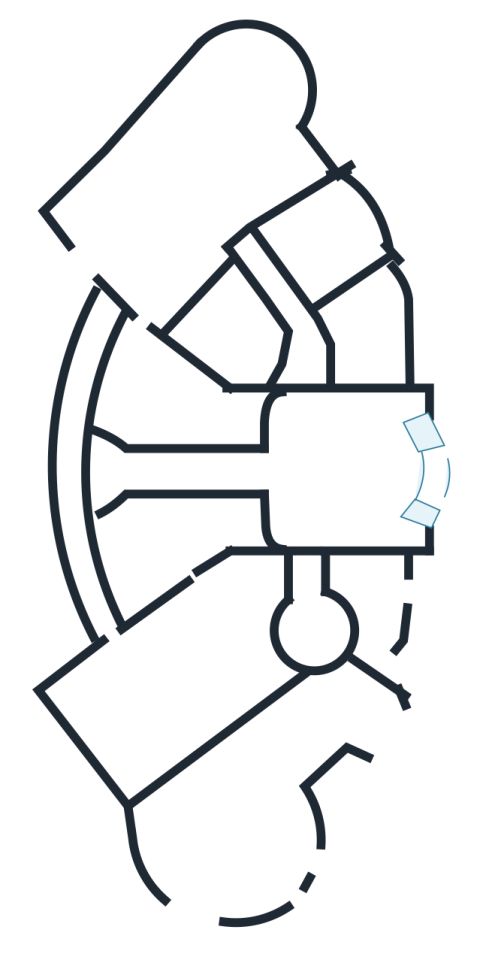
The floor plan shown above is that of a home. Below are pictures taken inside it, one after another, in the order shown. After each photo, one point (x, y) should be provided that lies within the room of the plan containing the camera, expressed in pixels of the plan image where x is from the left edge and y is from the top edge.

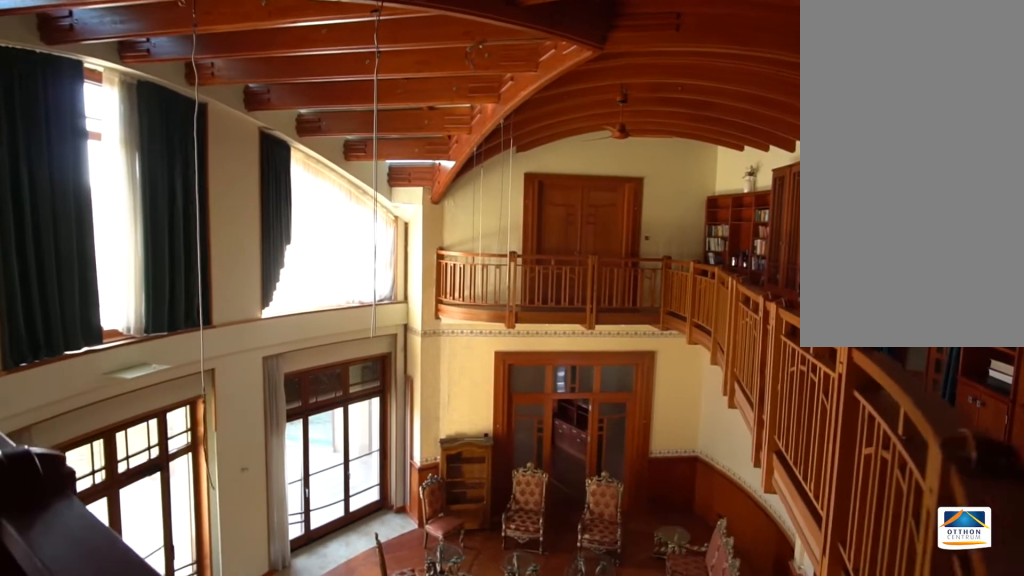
(218, 476)
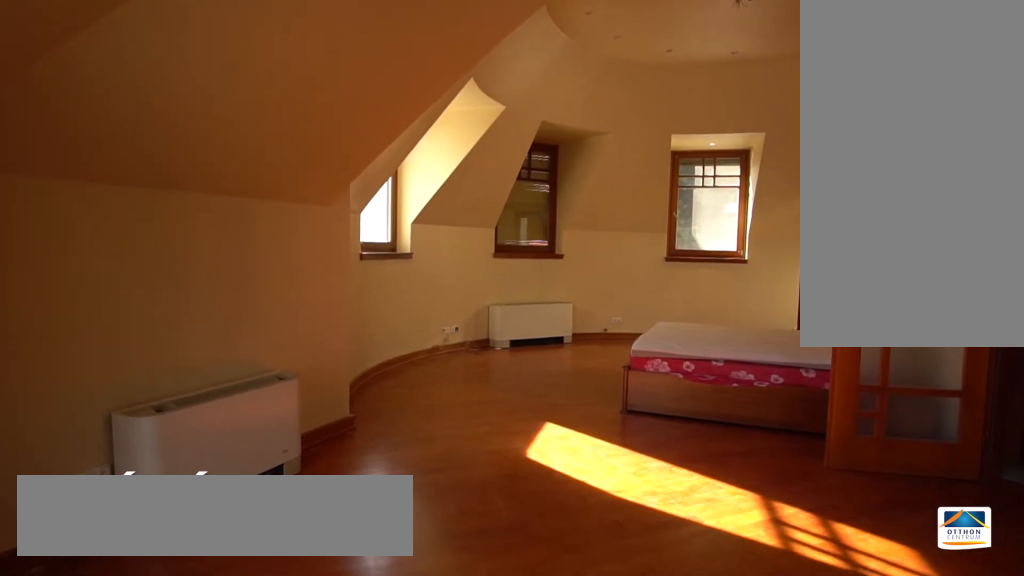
(244, 99)
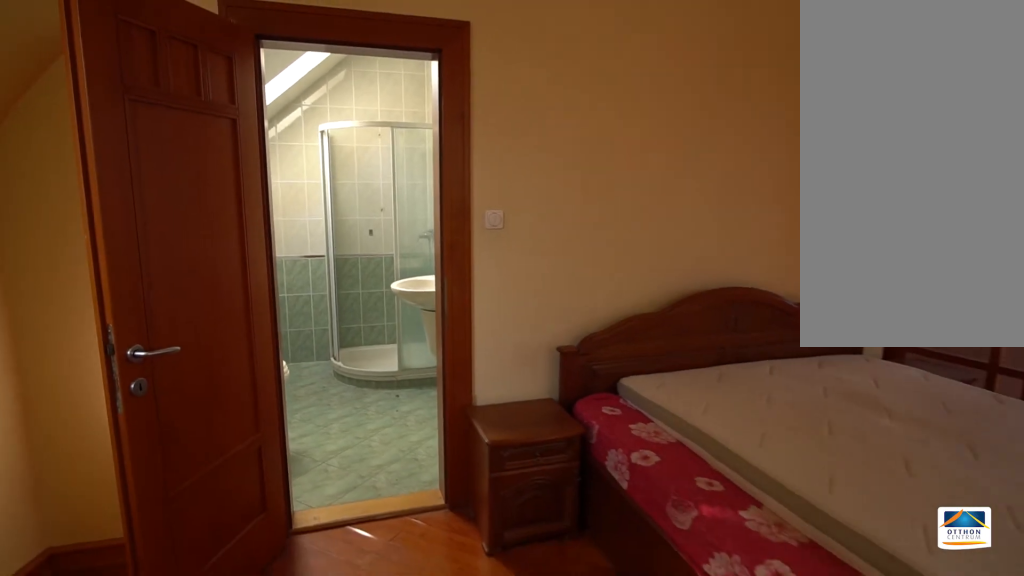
(244, 99)
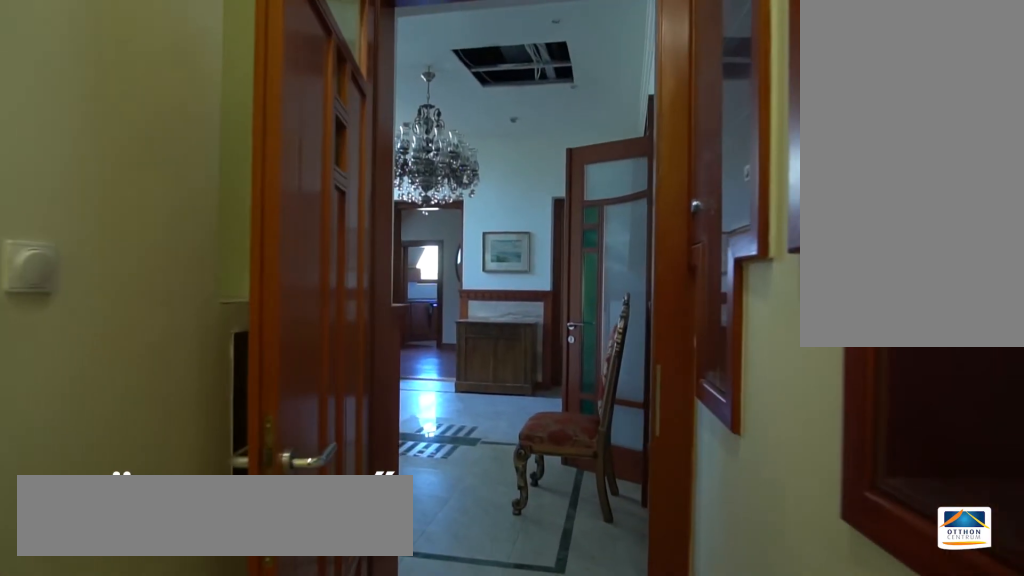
(305, 361)
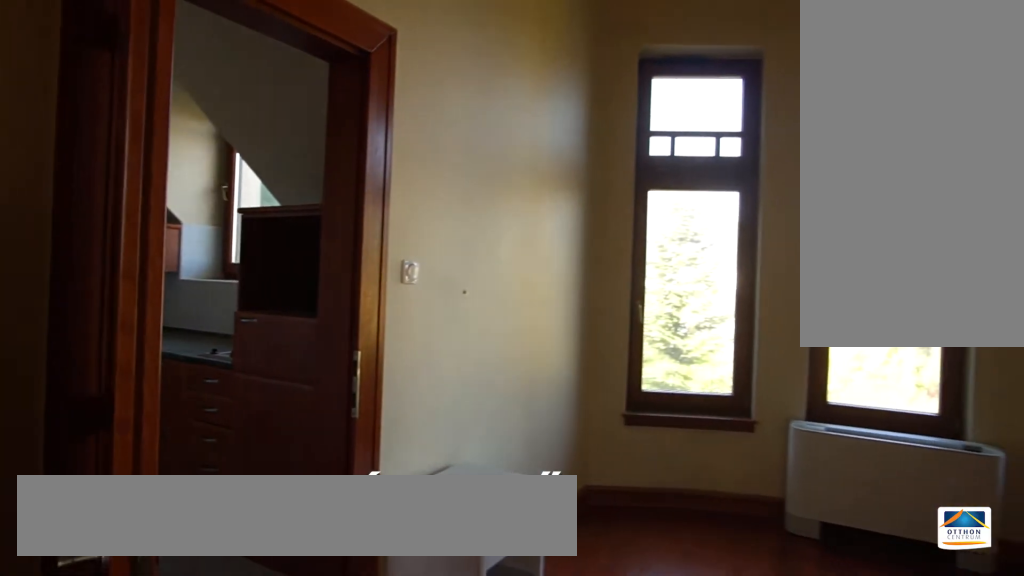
(376, 643)
